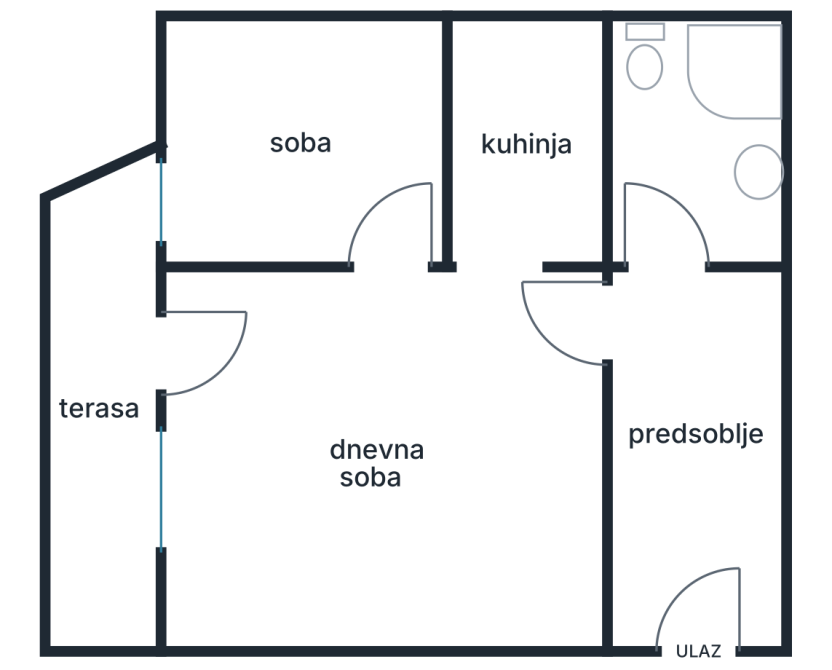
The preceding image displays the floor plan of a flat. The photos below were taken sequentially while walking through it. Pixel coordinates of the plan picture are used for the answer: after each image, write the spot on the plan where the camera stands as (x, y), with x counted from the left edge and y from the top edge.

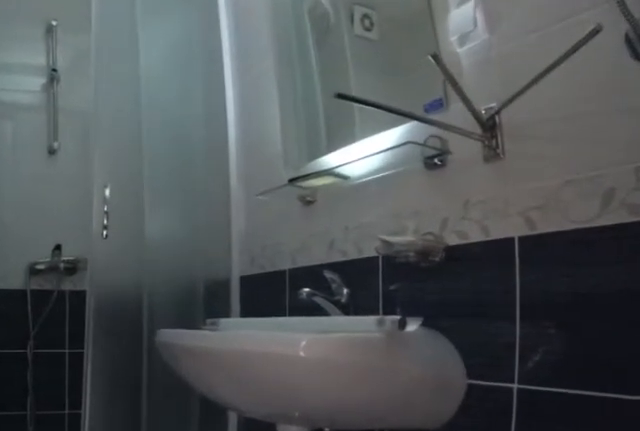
(684, 270)
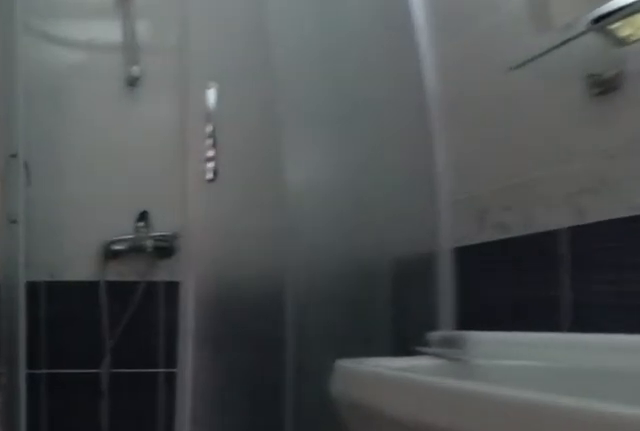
(683, 204)
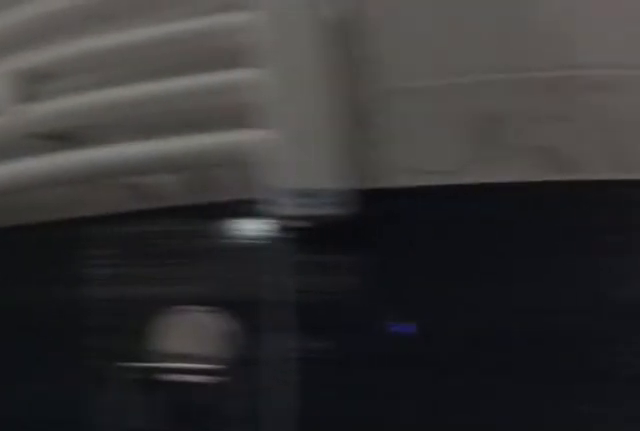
(707, 123)
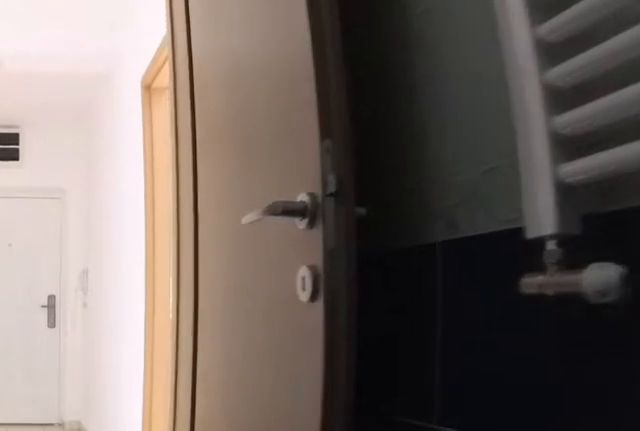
(685, 117)
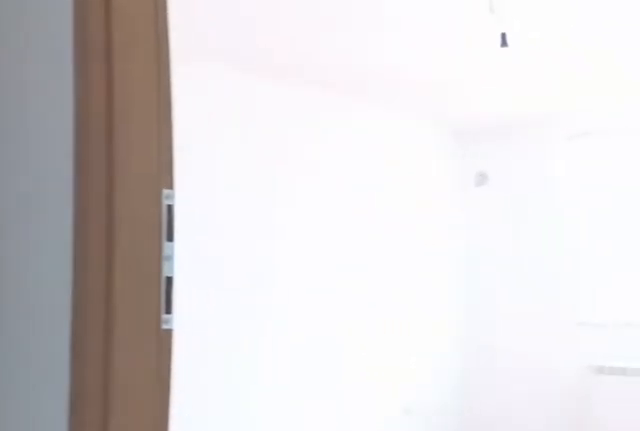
(682, 281)
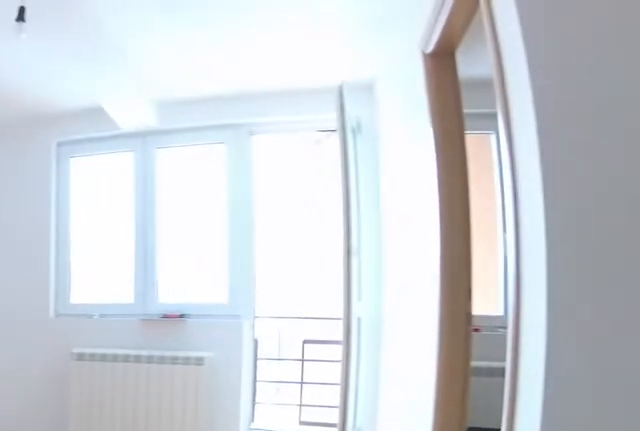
(647, 319)
